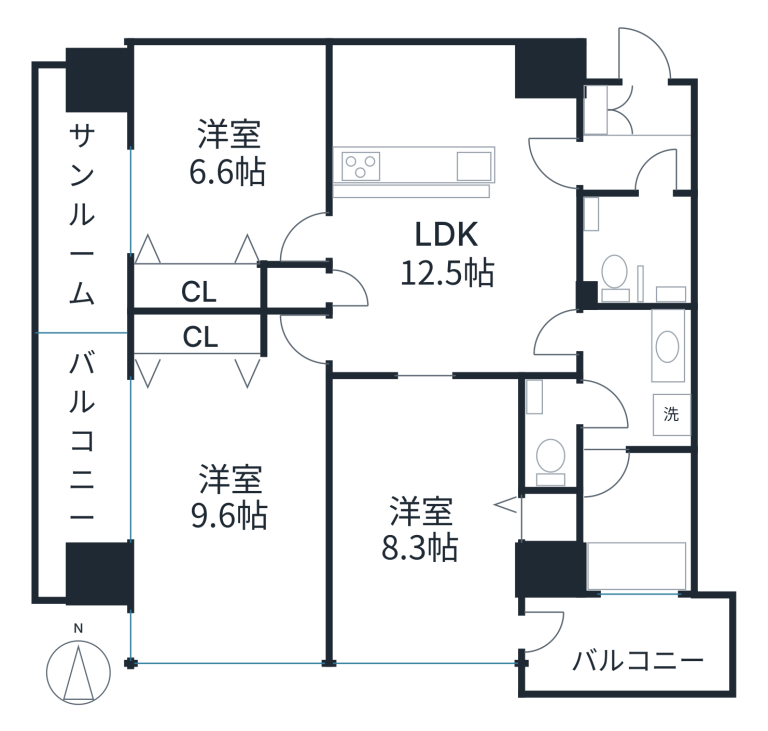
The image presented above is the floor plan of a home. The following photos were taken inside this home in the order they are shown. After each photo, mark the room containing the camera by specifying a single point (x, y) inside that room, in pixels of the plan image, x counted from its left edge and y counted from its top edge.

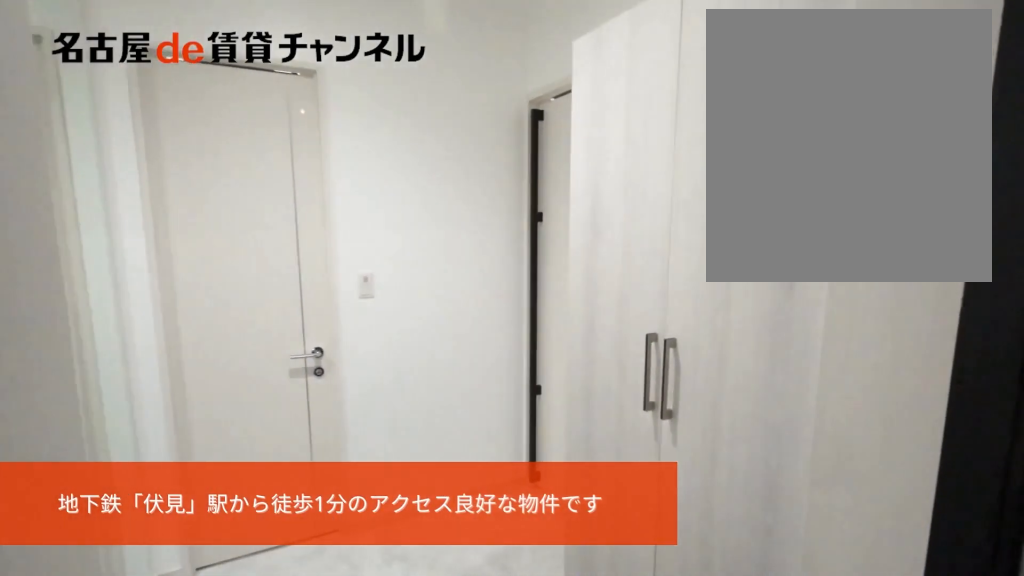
(640, 106)
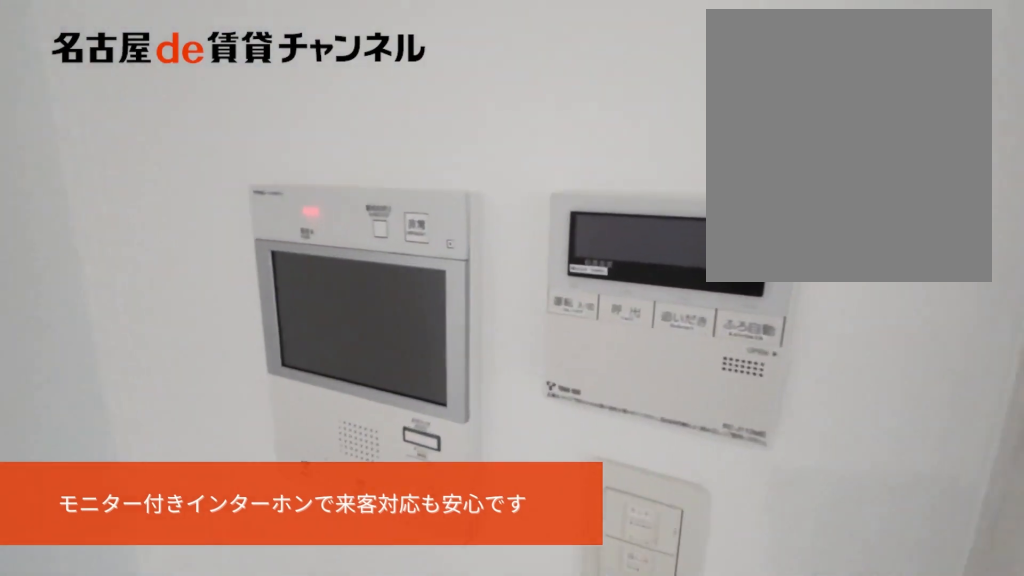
(461, 118)
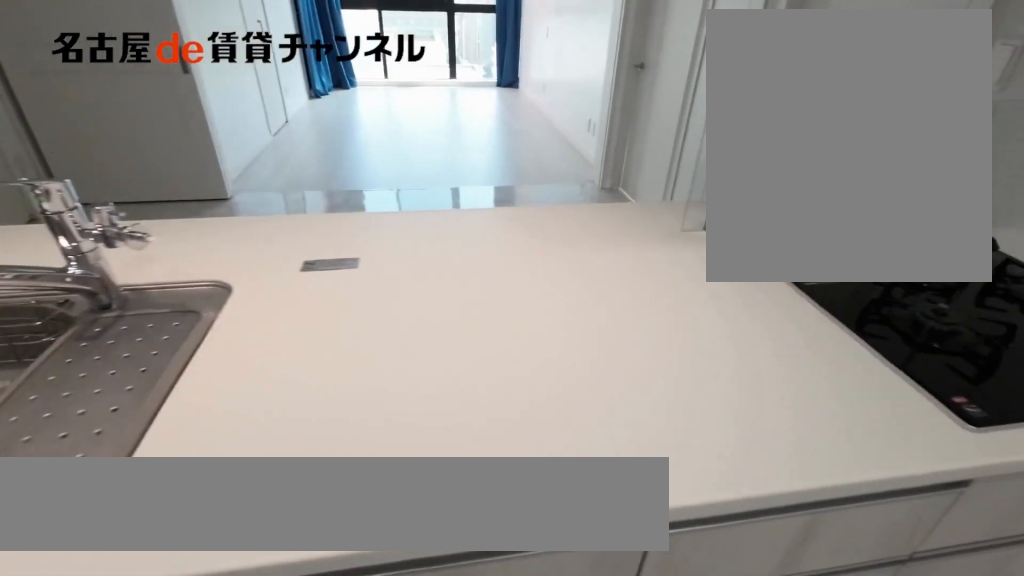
(407, 172)
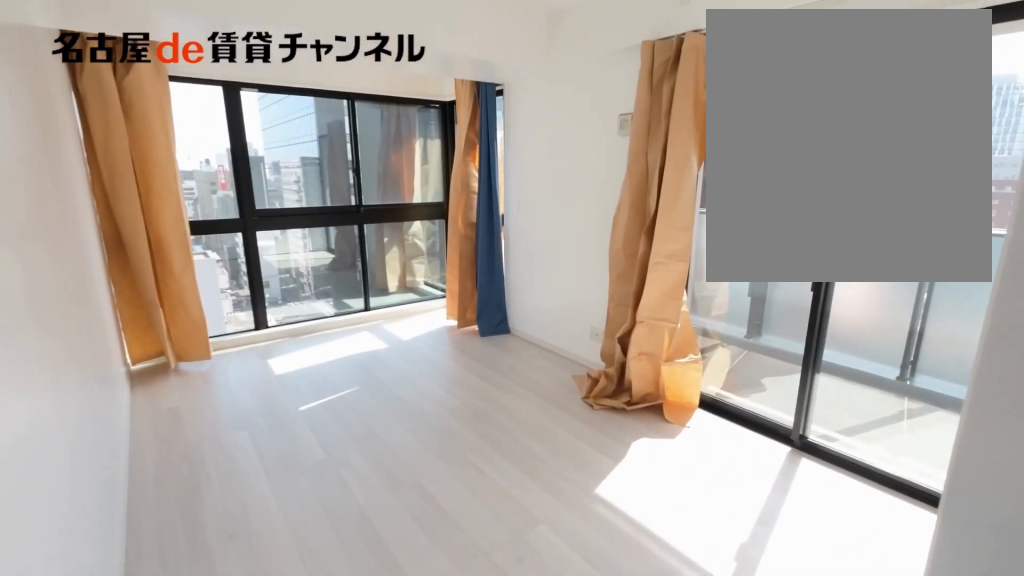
(239, 498)
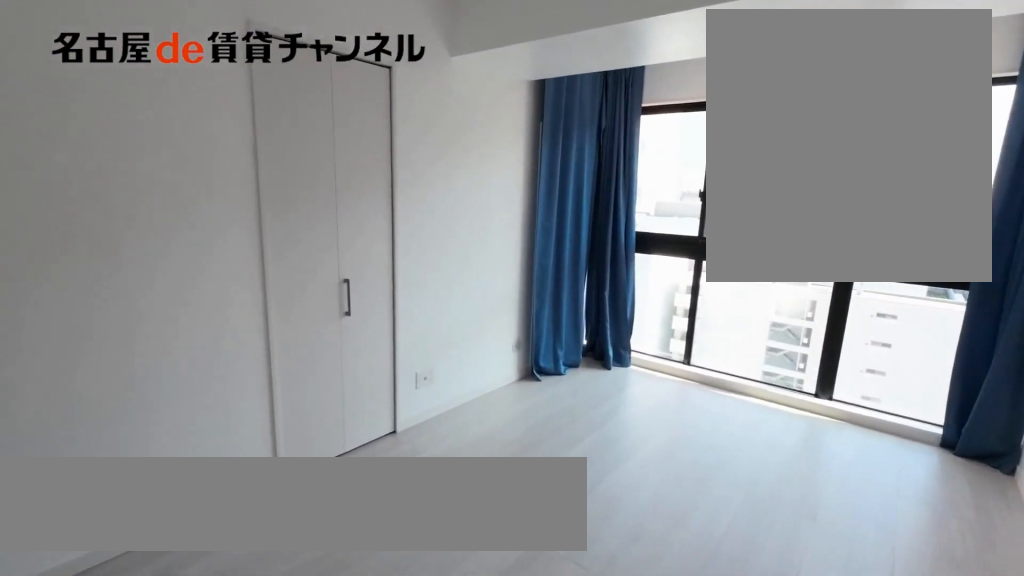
(422, 514)
